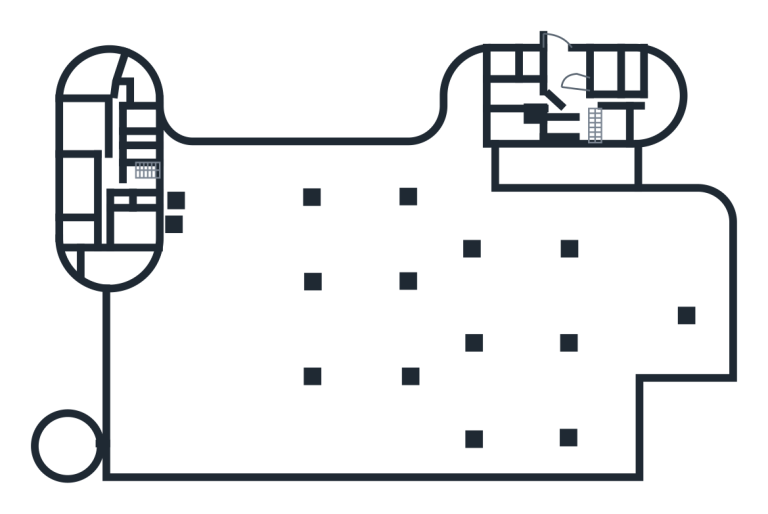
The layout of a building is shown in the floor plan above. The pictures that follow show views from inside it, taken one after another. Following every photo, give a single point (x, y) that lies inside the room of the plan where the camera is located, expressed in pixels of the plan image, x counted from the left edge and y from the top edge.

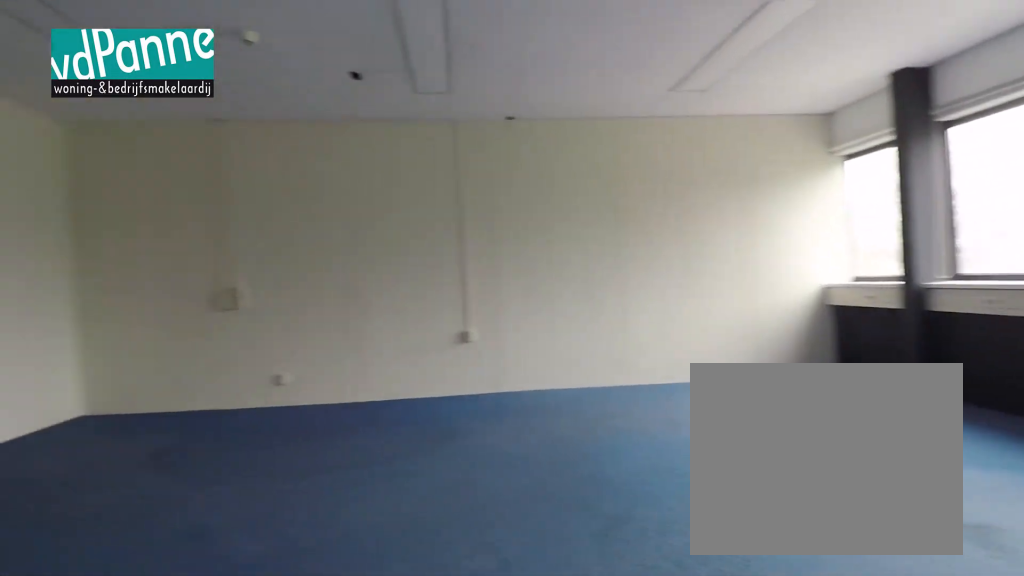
(84, 125)
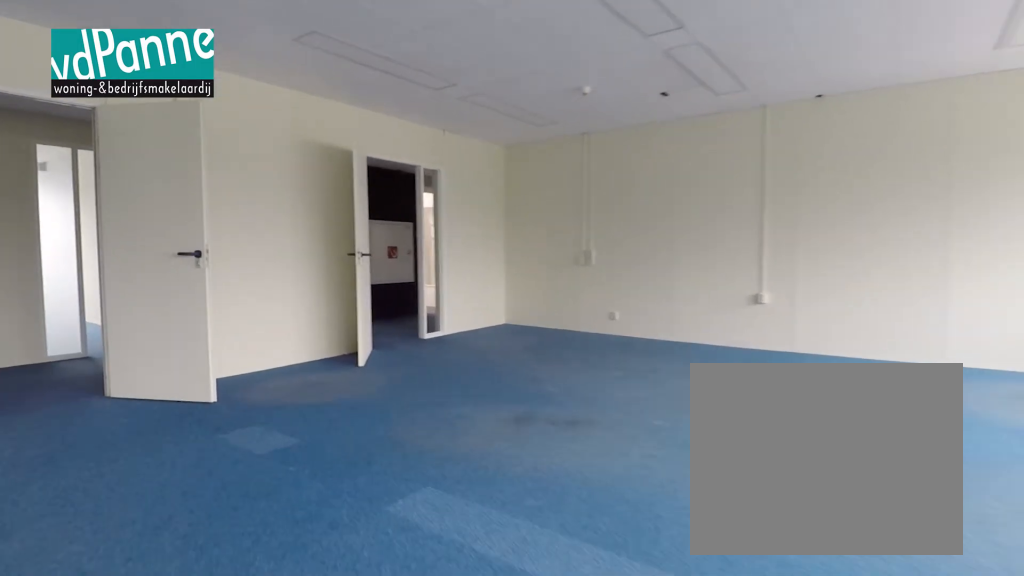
(84, 125)
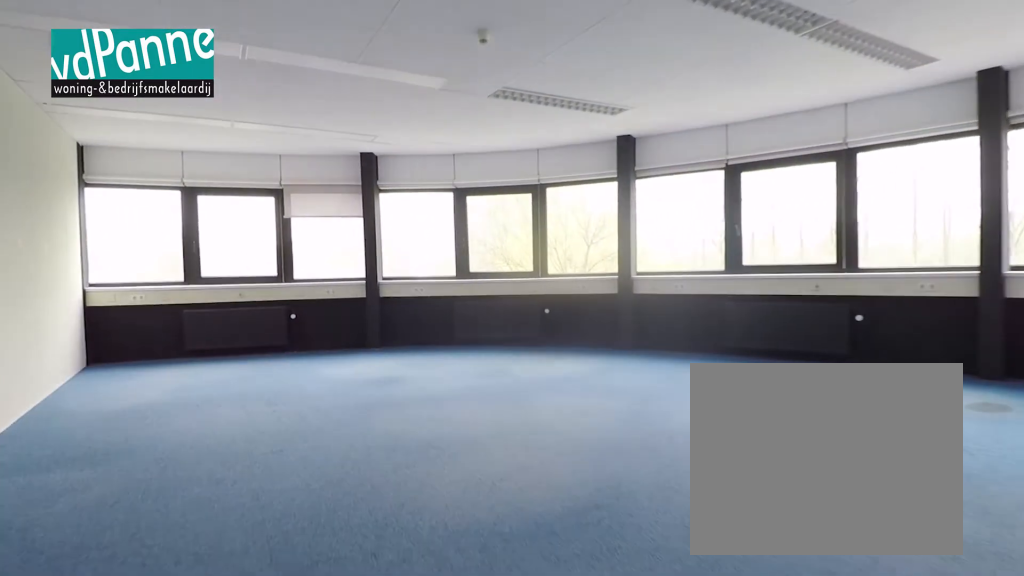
(94, 75)
